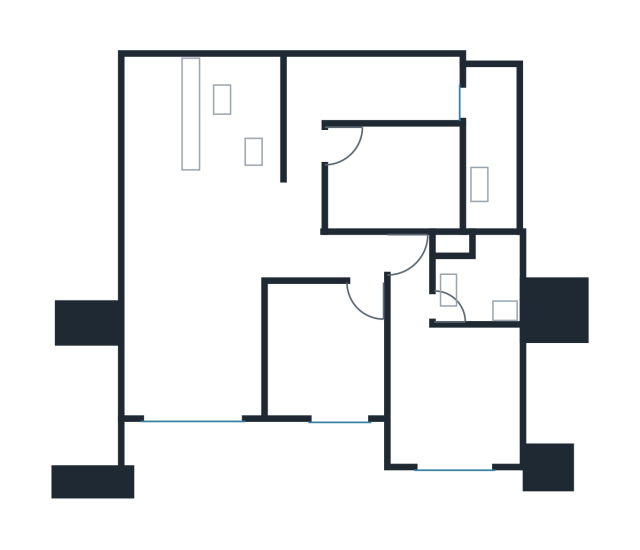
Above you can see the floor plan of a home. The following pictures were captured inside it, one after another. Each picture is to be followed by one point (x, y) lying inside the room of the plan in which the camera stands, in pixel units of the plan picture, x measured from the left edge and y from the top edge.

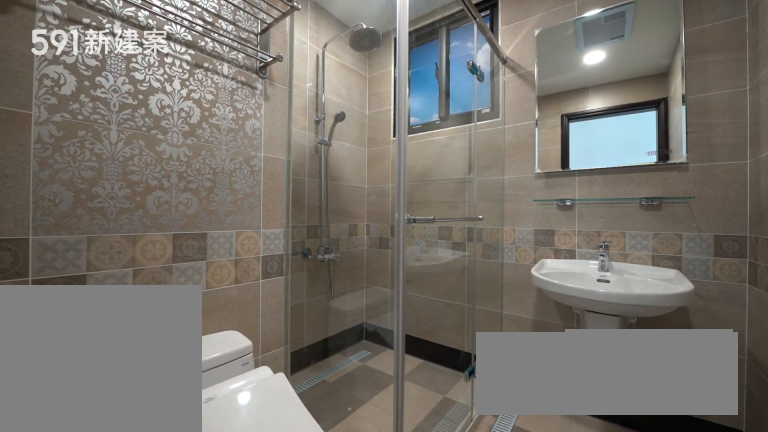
(480, 277)
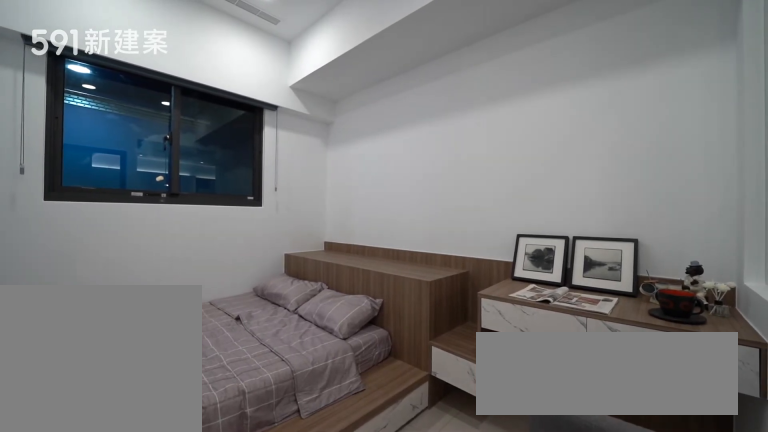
(400, 177)
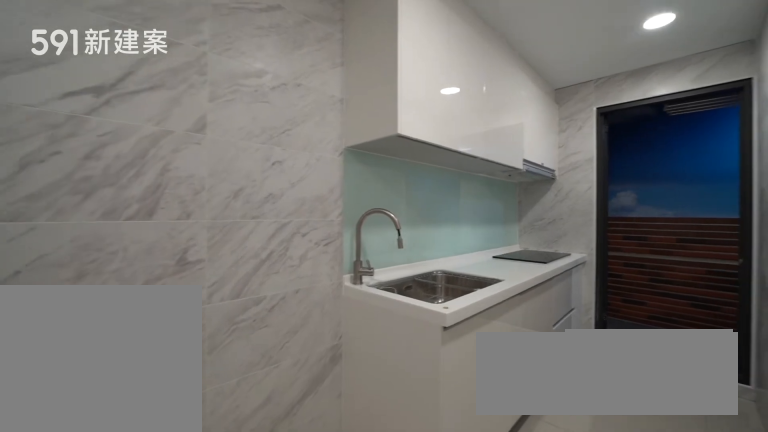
(379, 87)
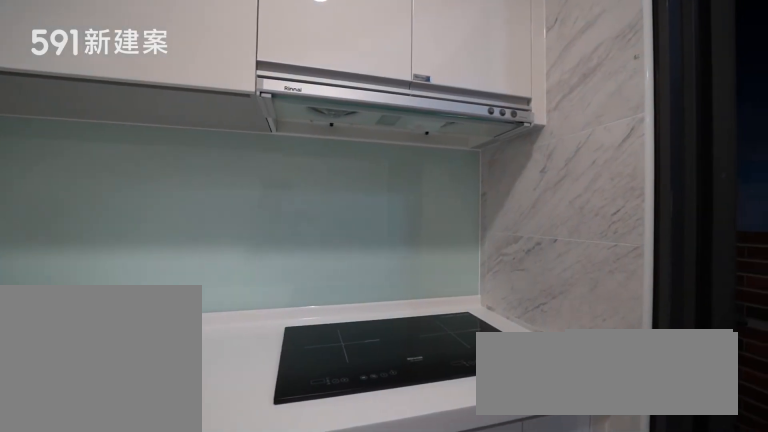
(379, 87)
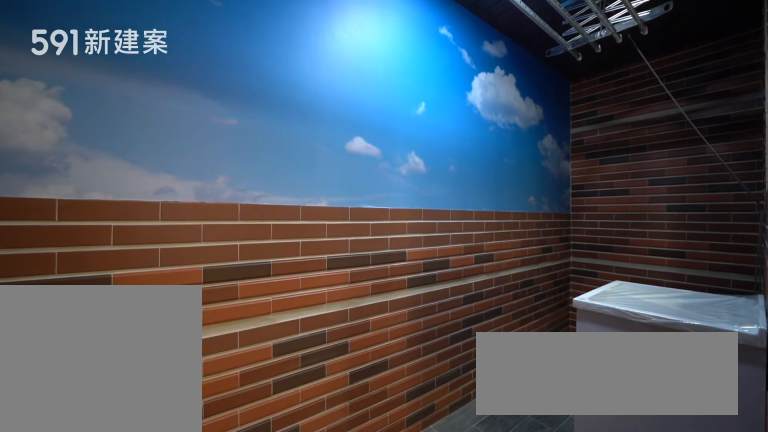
(491, 149)
